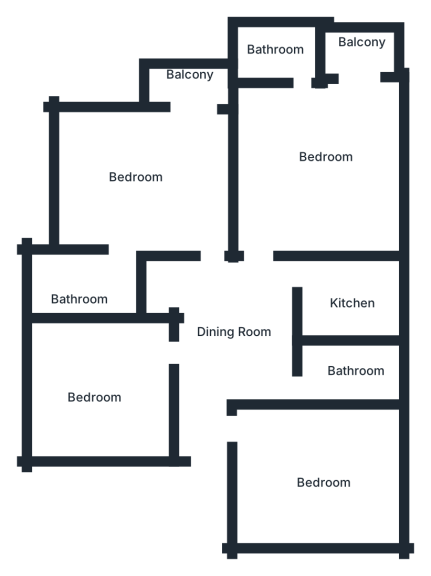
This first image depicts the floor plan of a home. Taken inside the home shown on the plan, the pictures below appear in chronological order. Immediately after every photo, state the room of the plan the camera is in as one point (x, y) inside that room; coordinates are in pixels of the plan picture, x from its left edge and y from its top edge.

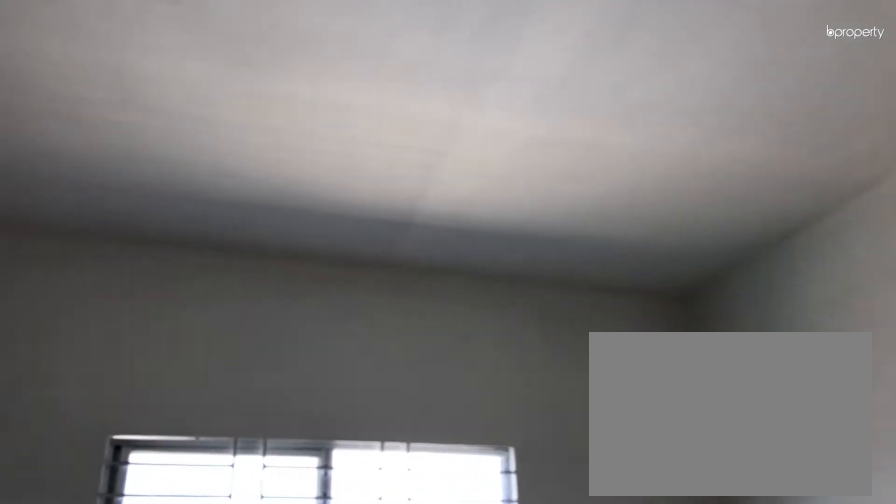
(311, 482)
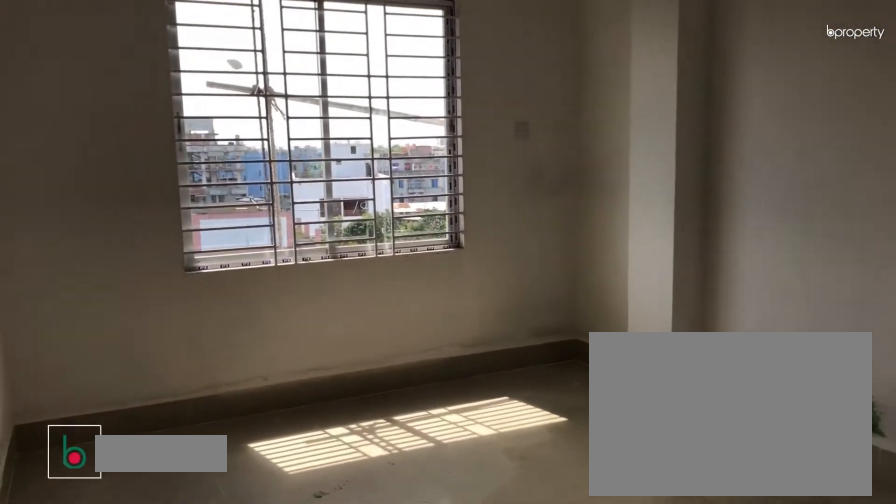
(143, 186)
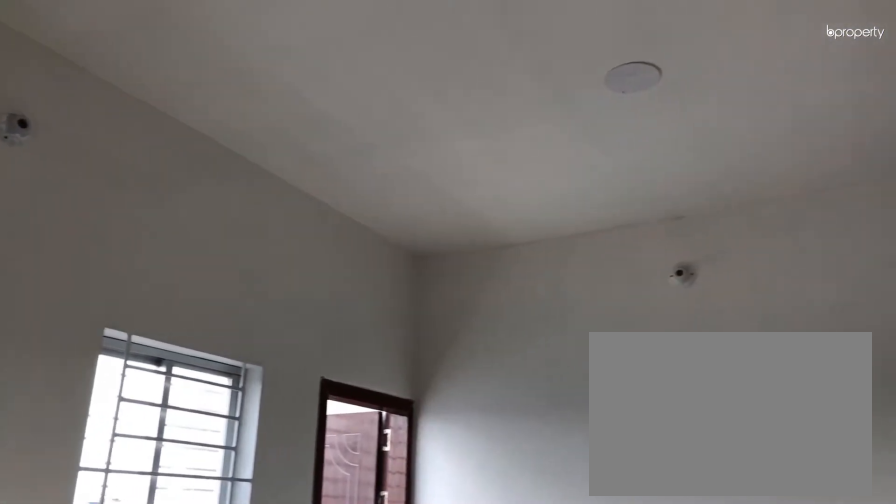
(143, 186)
